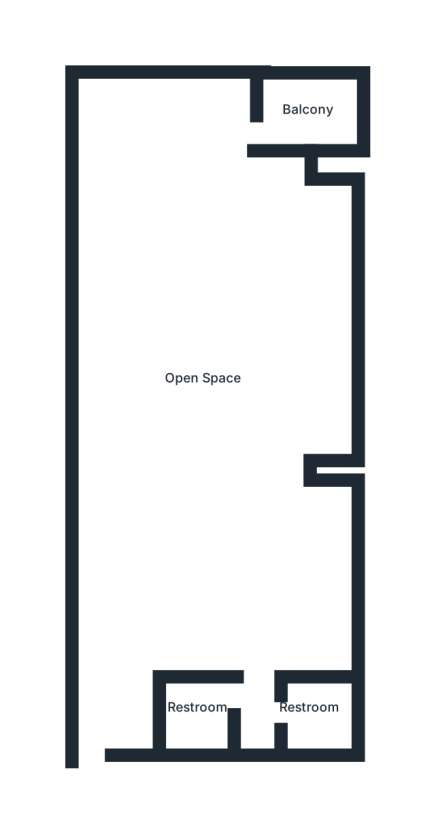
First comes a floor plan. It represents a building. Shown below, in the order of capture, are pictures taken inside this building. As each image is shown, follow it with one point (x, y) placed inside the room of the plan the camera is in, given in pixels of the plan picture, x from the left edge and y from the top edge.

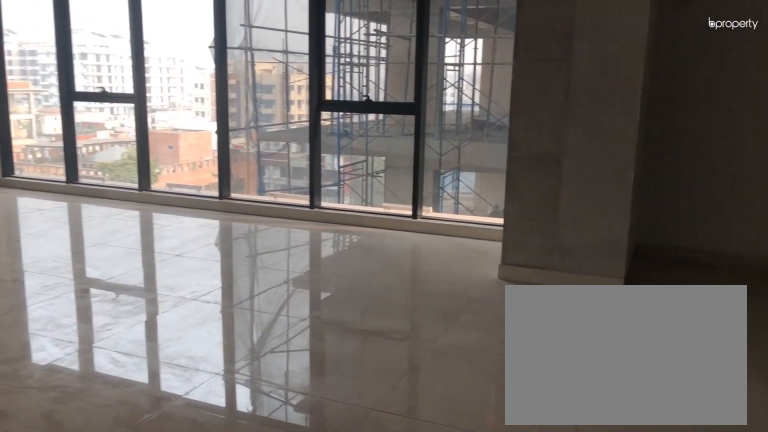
(212, 409)
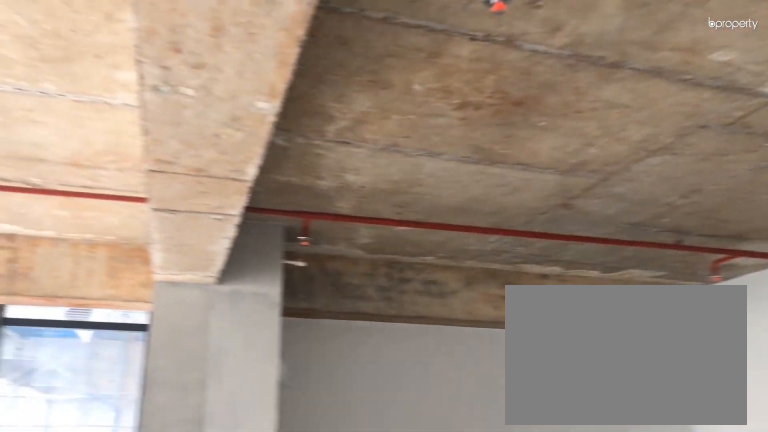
(212, 409)
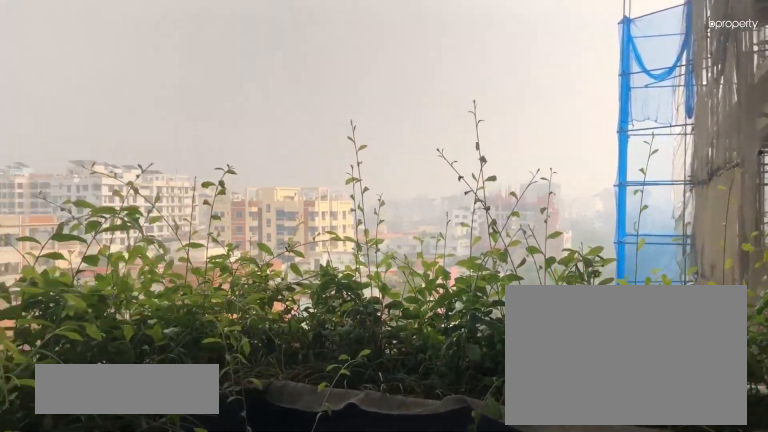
(313, 111)
